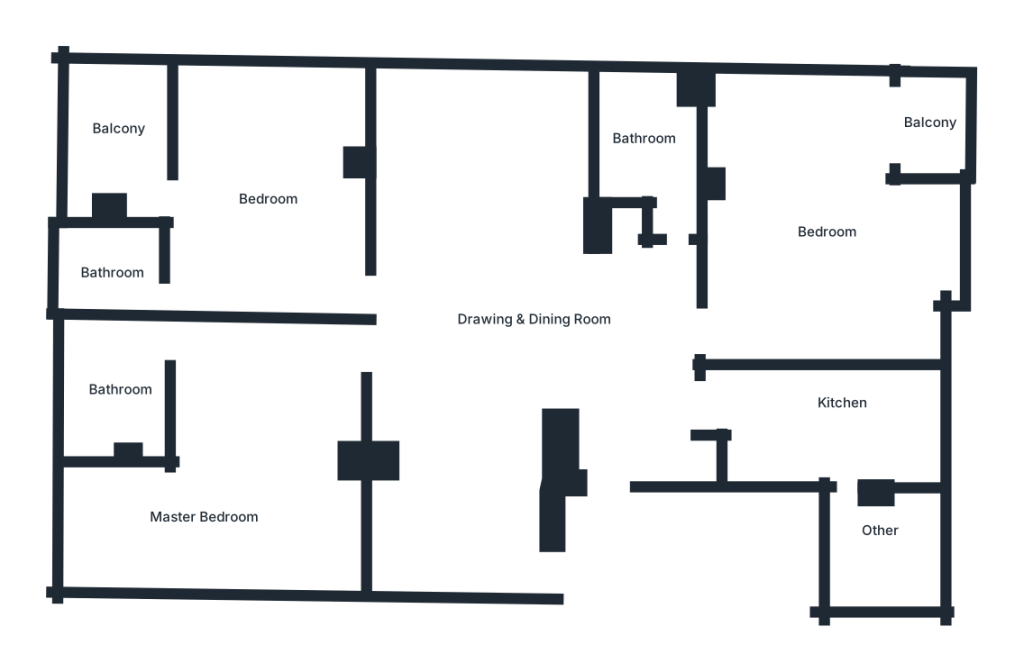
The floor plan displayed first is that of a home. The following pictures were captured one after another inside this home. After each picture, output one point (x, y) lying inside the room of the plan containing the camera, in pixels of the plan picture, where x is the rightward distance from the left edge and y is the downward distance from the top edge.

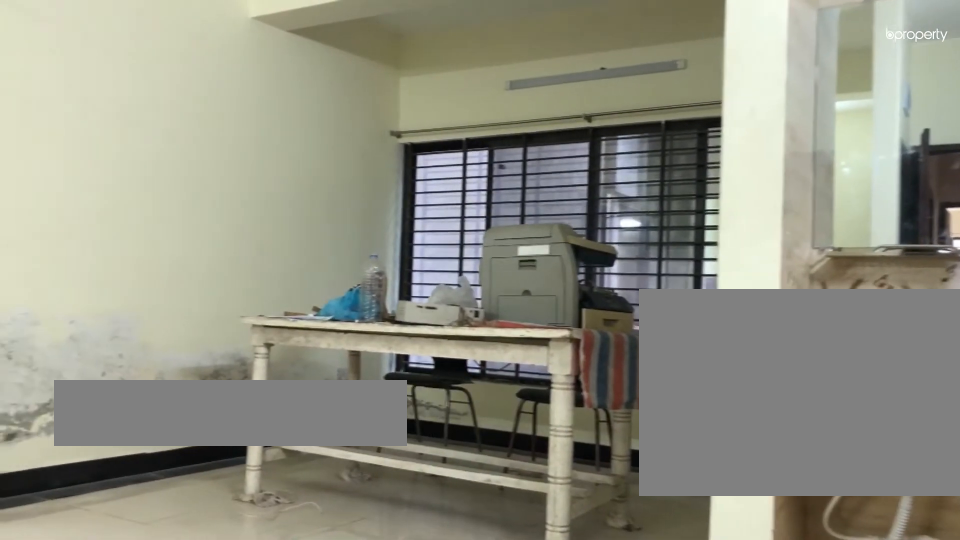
(559, 336)
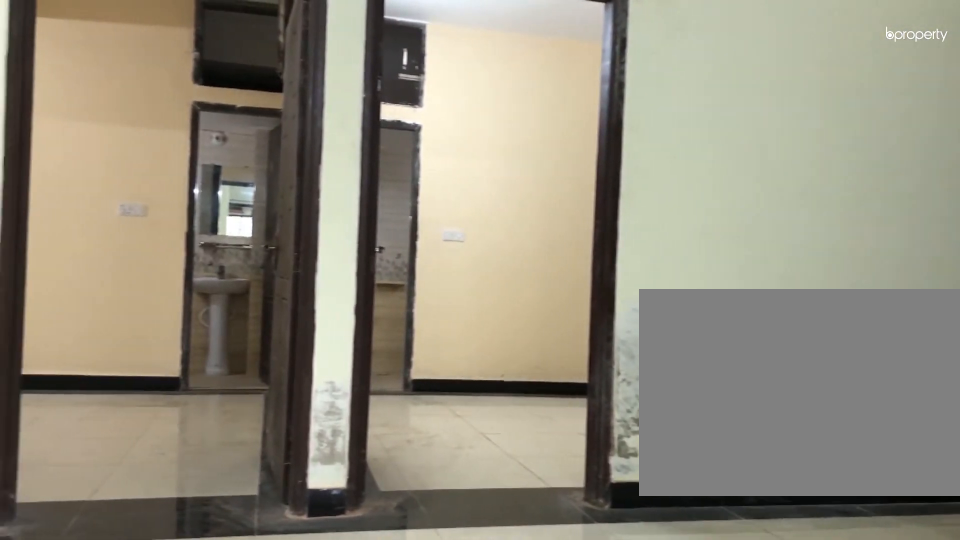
(559, 336)
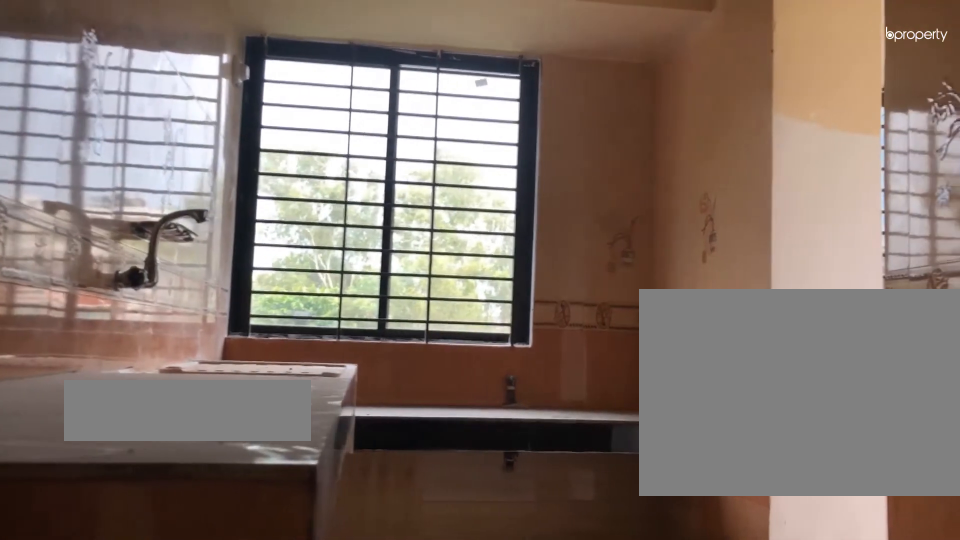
(845, 417)
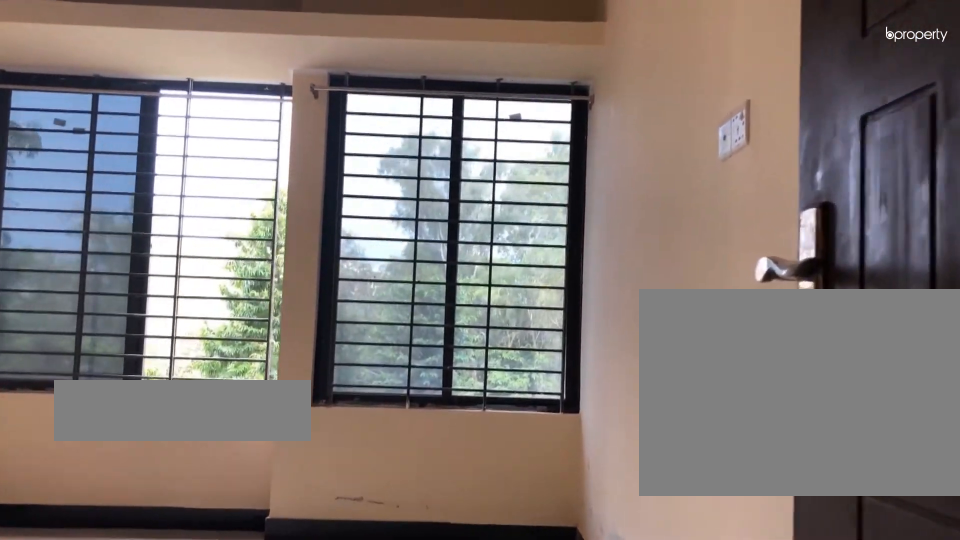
(812, 226)
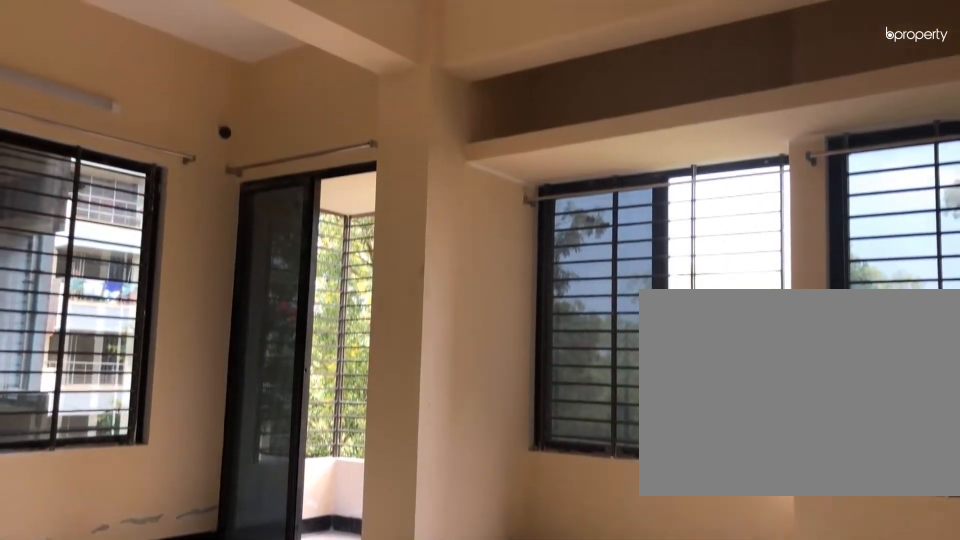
(813, 226)
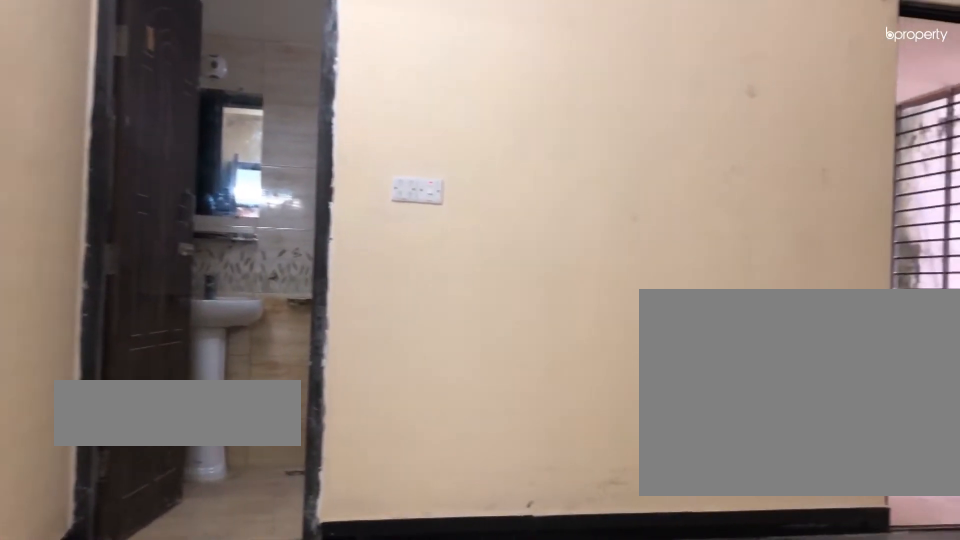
(281, 210)
